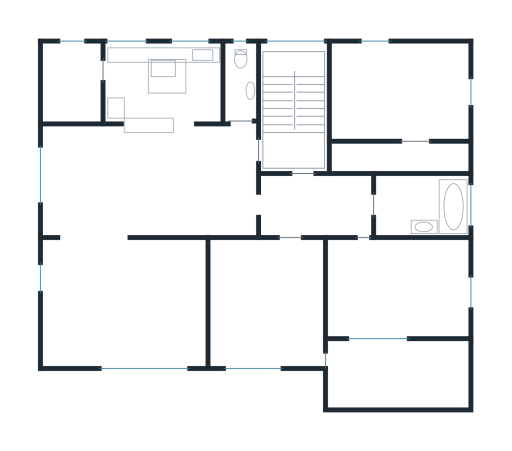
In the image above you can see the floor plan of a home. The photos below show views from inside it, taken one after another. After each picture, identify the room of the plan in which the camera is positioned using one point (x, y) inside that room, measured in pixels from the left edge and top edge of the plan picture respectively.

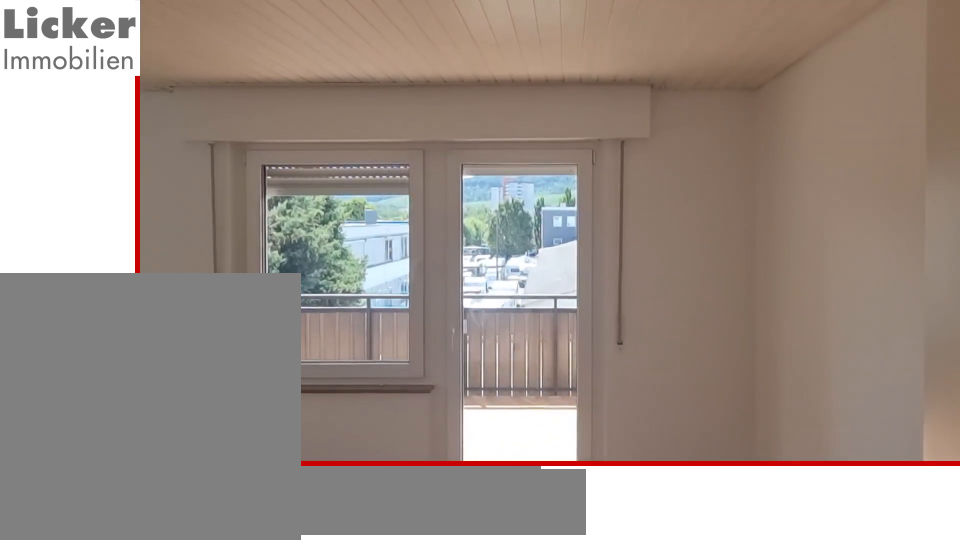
(406, 294)
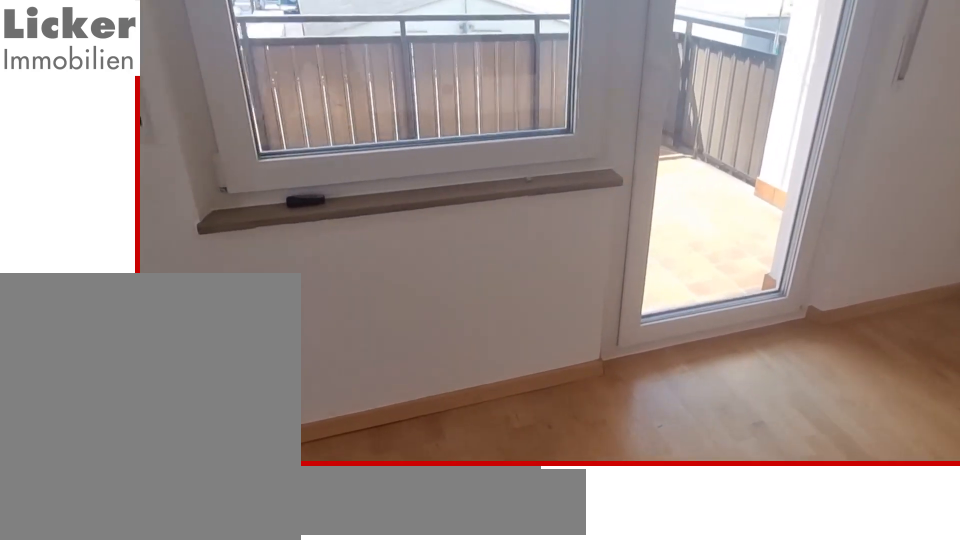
(406, 294)
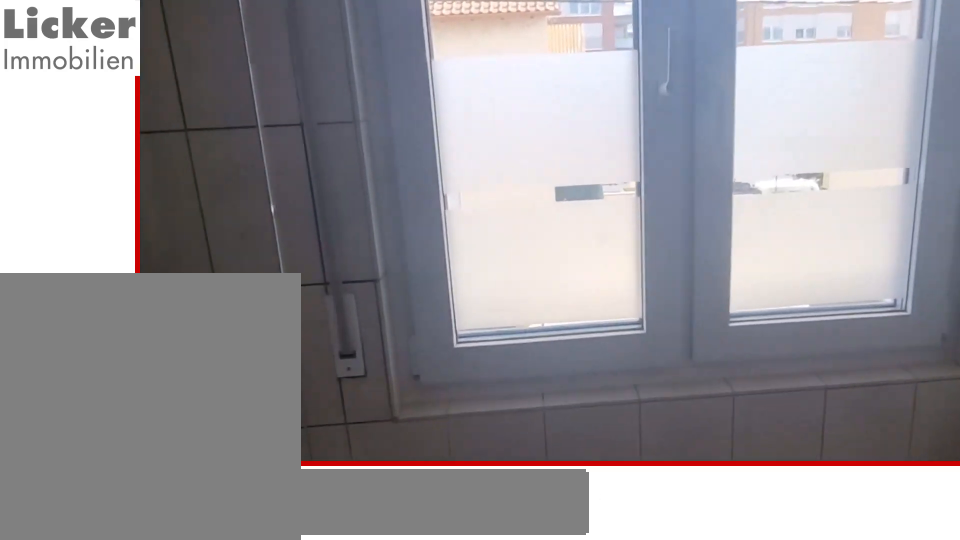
(418, 209)
